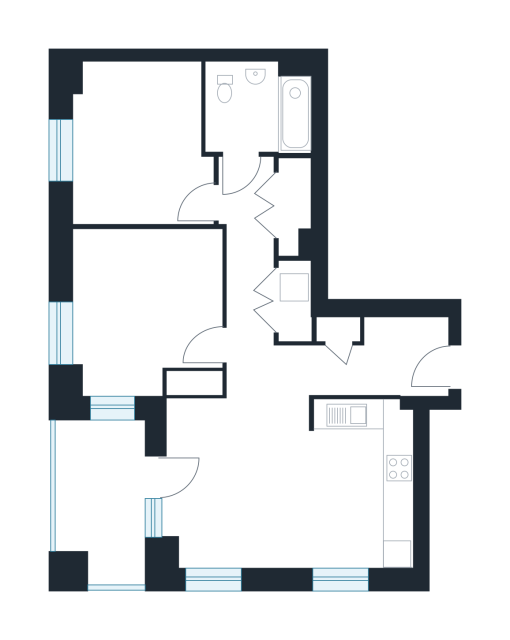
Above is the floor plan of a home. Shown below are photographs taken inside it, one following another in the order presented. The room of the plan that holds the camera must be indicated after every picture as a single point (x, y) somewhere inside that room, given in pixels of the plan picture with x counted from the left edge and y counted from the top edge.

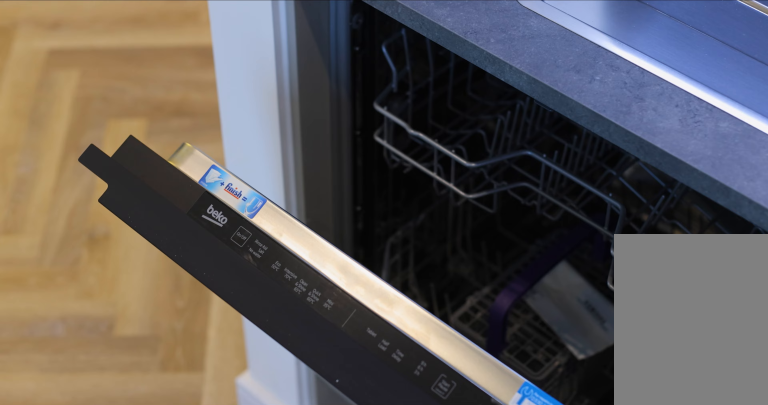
(291, 430)
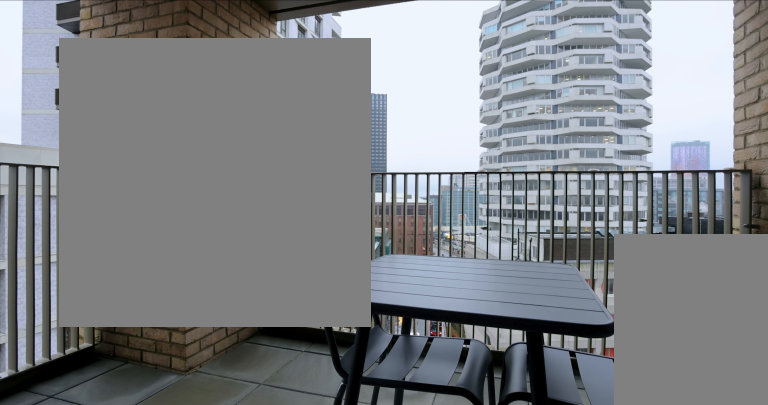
(103, 496)
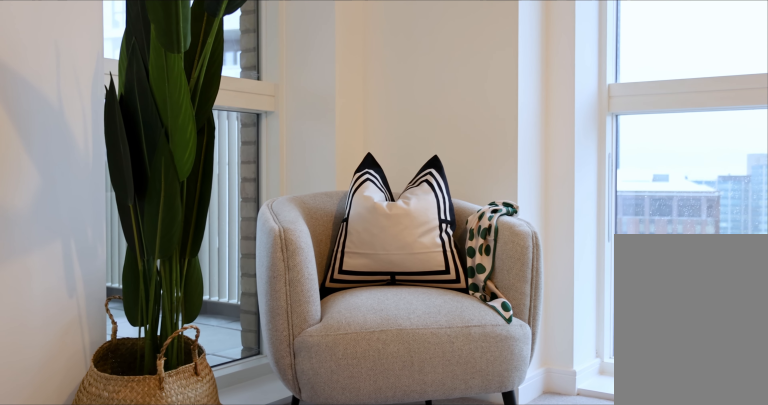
(148, 310)
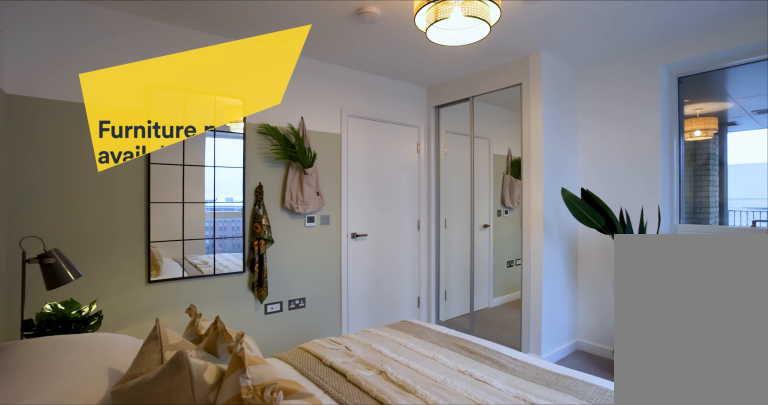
(148, 311)
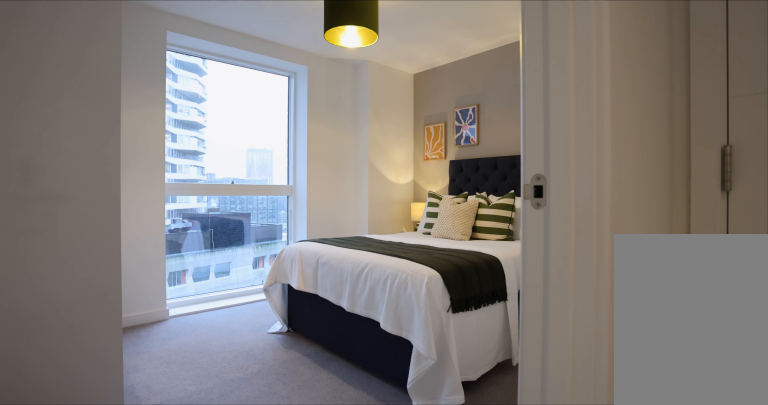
(140, 147)
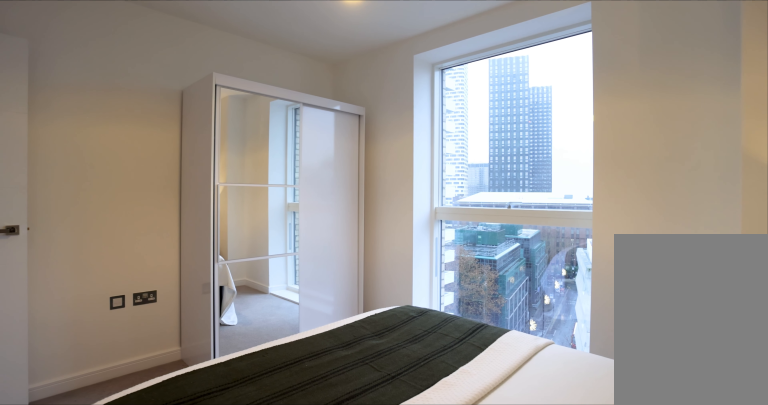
(140, 146)
